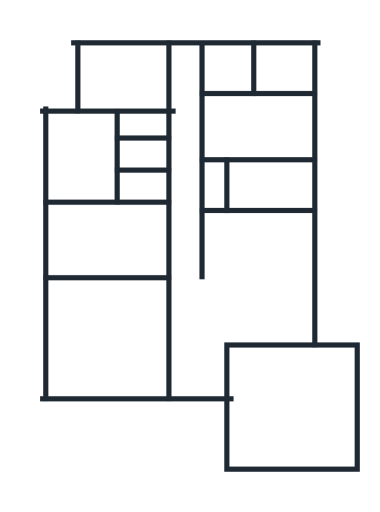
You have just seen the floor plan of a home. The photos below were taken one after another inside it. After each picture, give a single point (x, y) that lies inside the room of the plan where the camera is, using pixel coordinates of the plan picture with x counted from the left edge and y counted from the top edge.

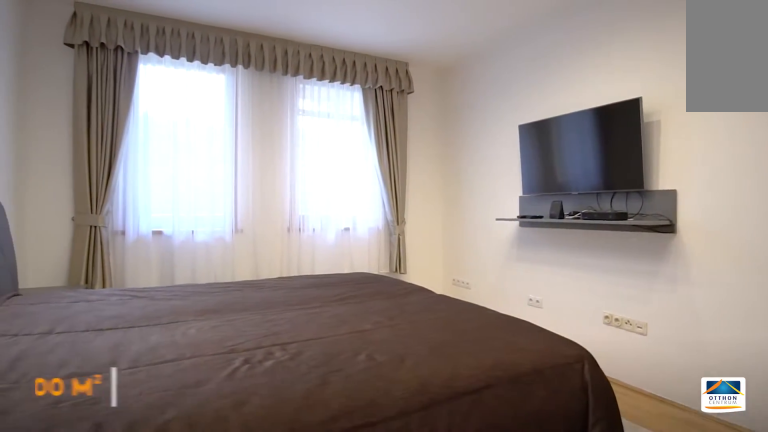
(108, 241)
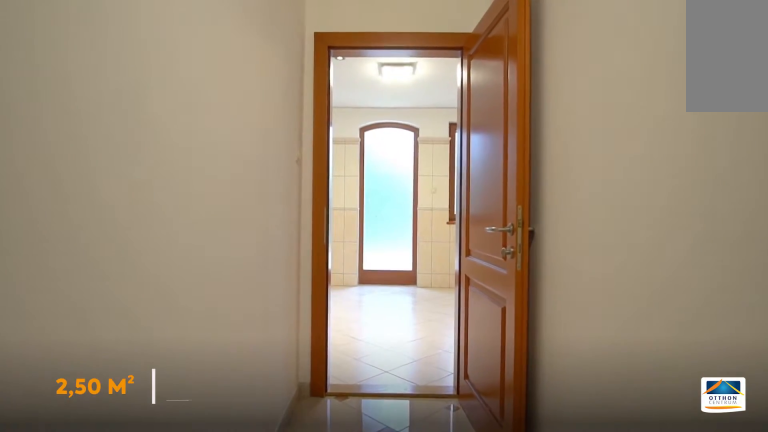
(146, 157)
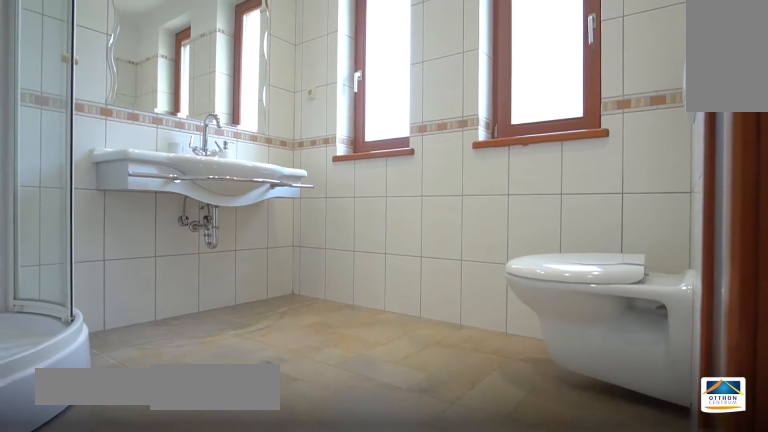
(286, 69)
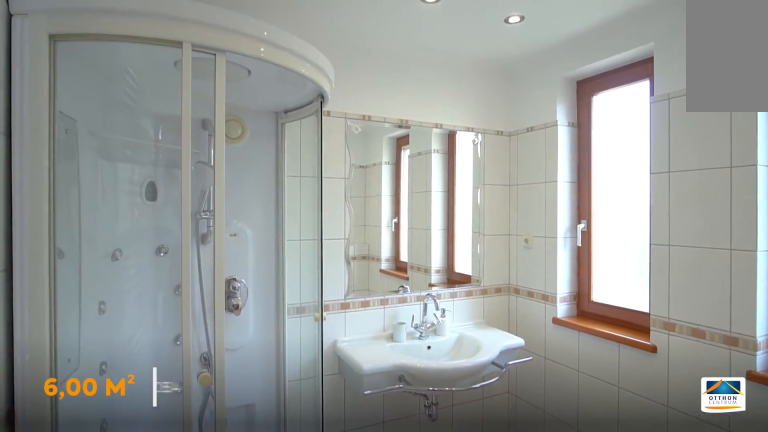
(287, 69)
